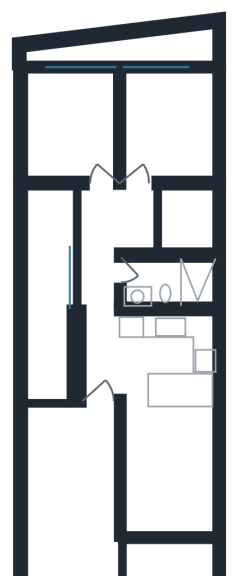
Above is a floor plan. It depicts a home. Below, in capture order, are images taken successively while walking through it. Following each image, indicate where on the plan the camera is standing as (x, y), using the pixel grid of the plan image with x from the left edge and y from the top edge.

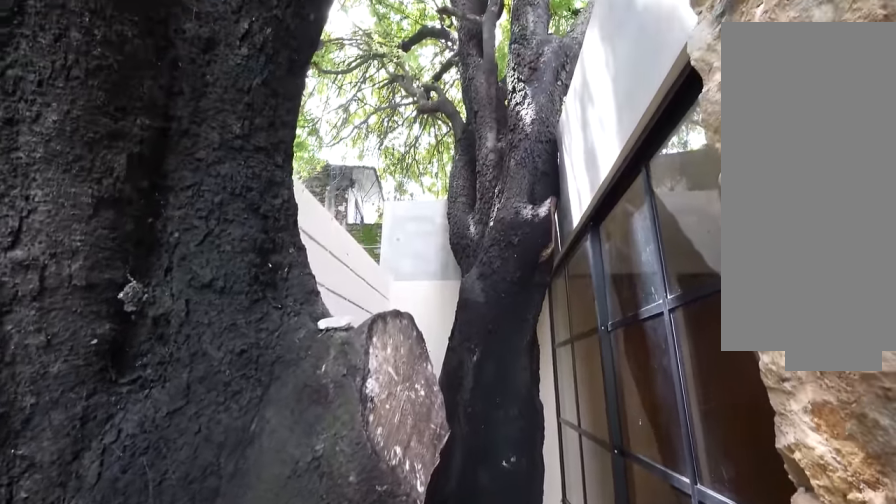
(58, 333)
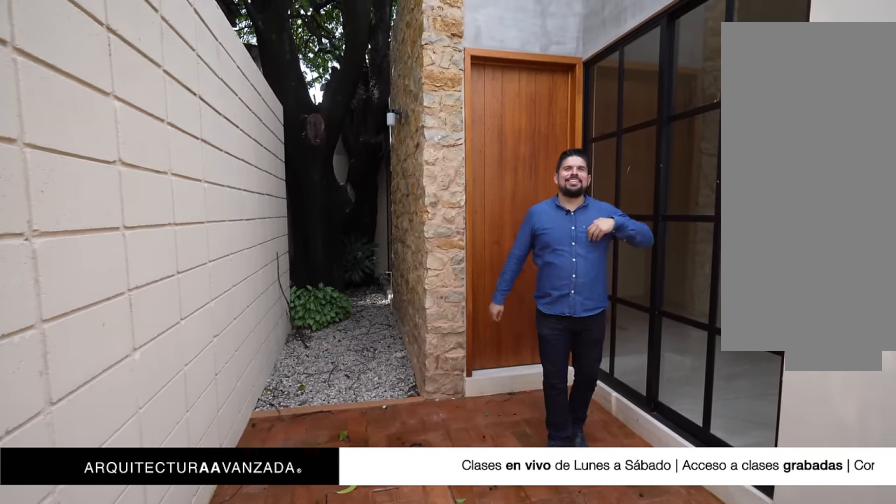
(67, 497)
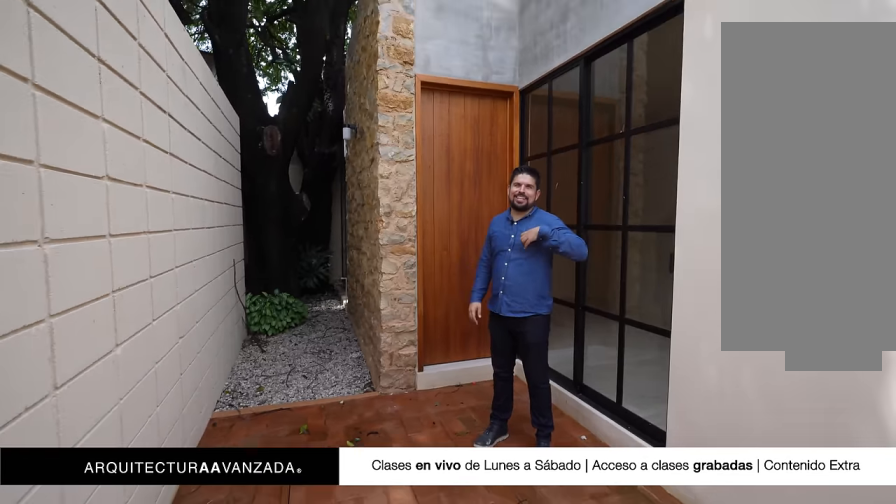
(67, 497)
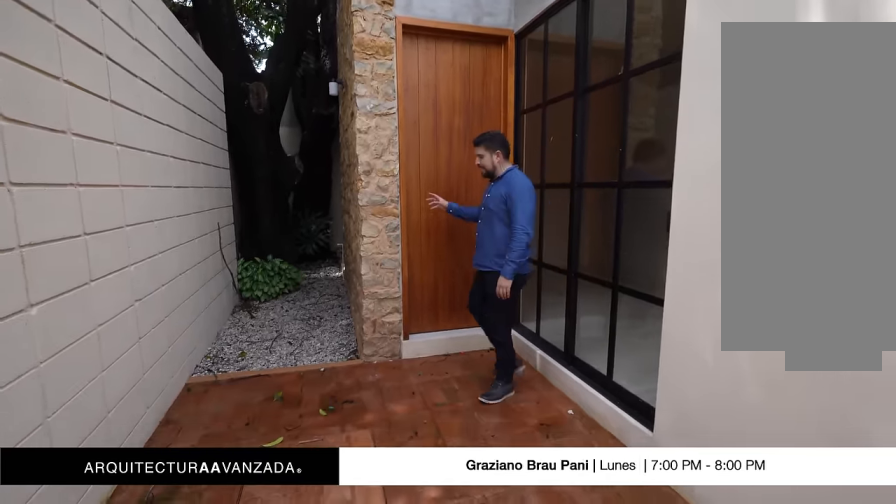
(67, 497)
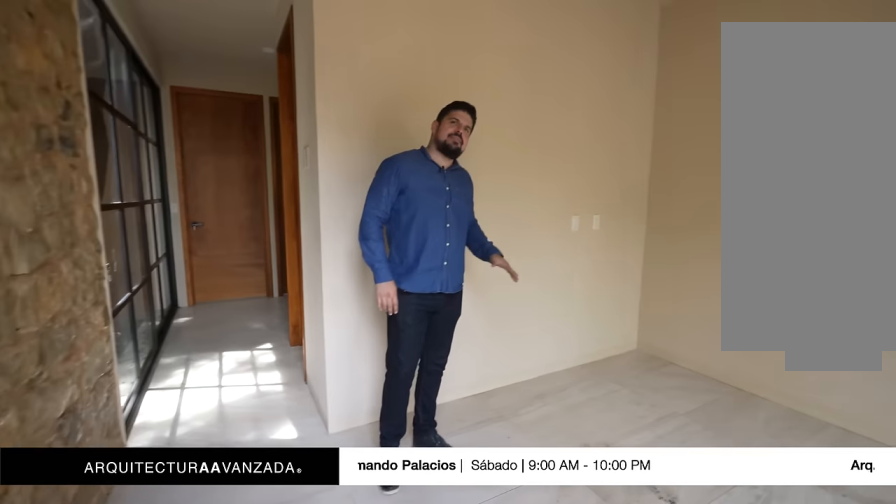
(103, 396)
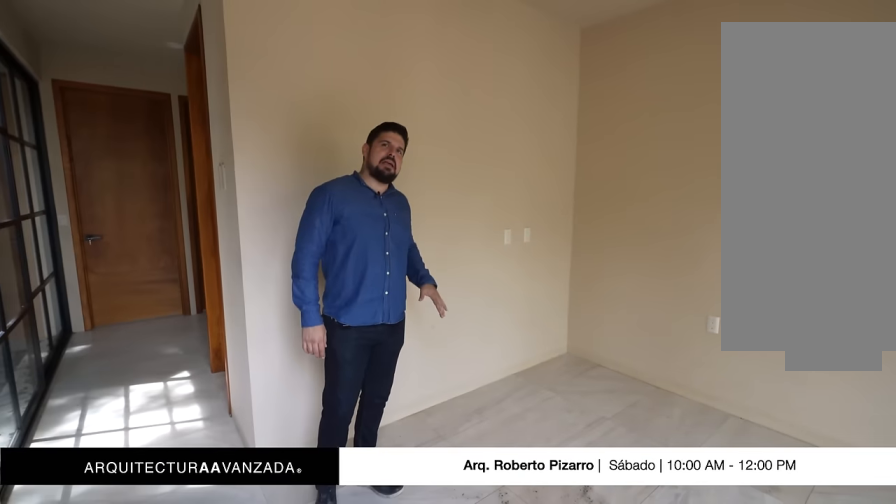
(102, 395)
